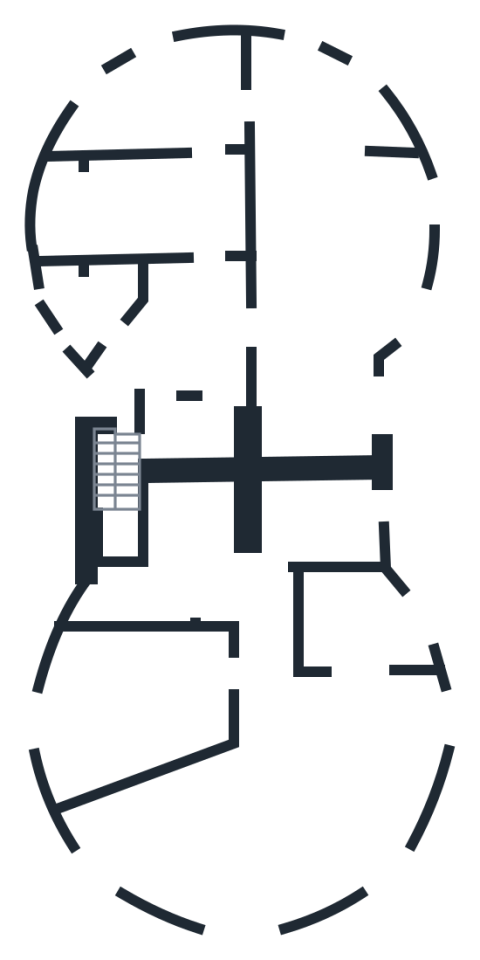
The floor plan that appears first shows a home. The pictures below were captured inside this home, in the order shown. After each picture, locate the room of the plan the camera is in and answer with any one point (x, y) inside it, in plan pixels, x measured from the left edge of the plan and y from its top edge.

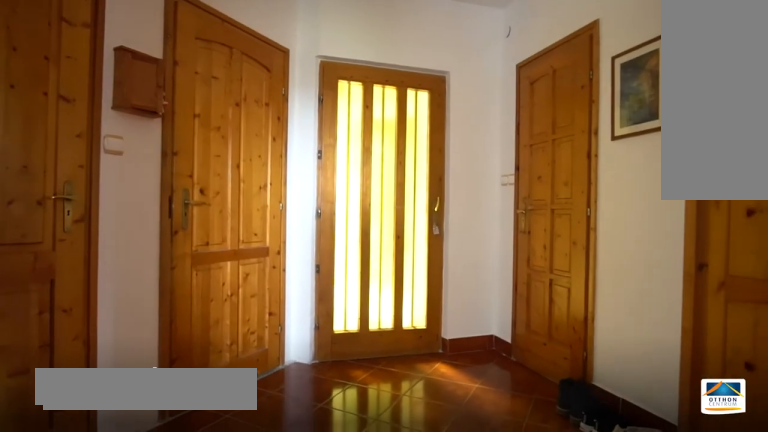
(197, 331)
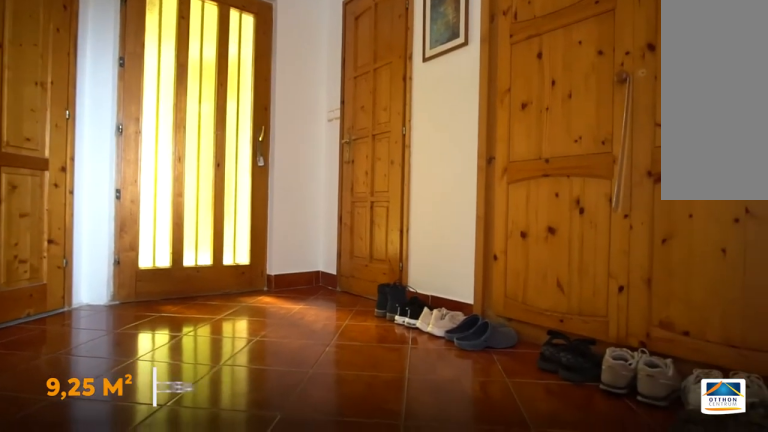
(195, 333)
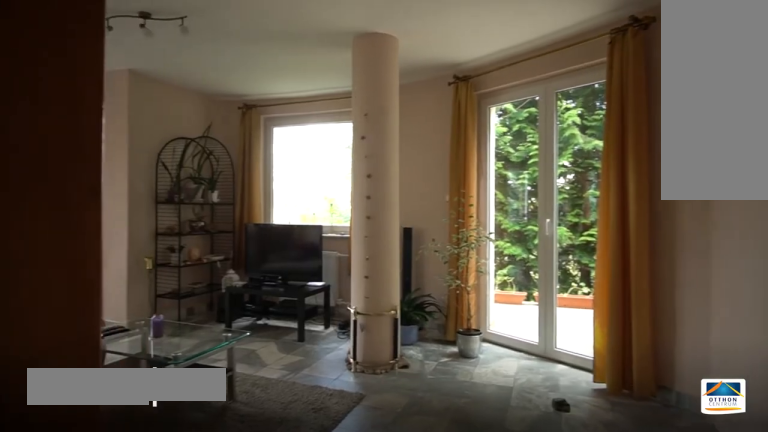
(343, 229)
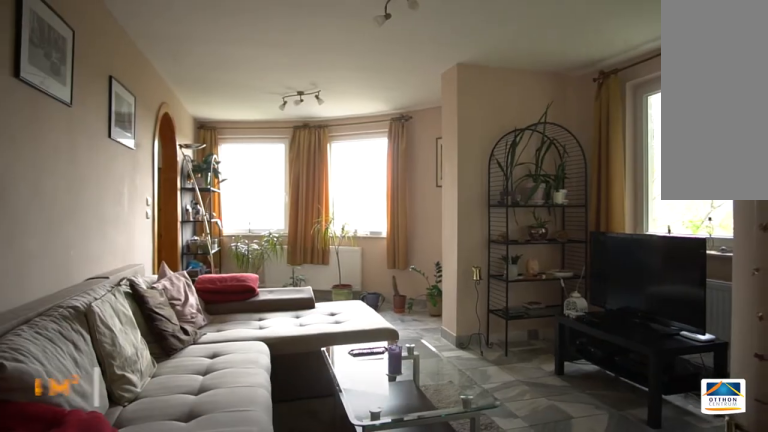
(343, 229)
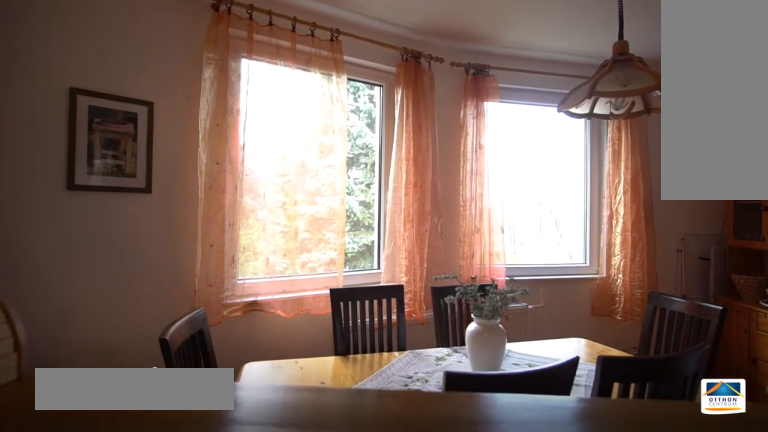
(175, 92)
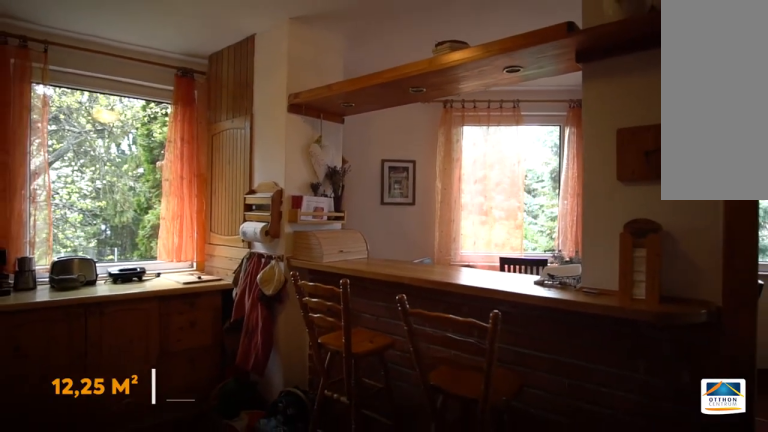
(154, 208)
